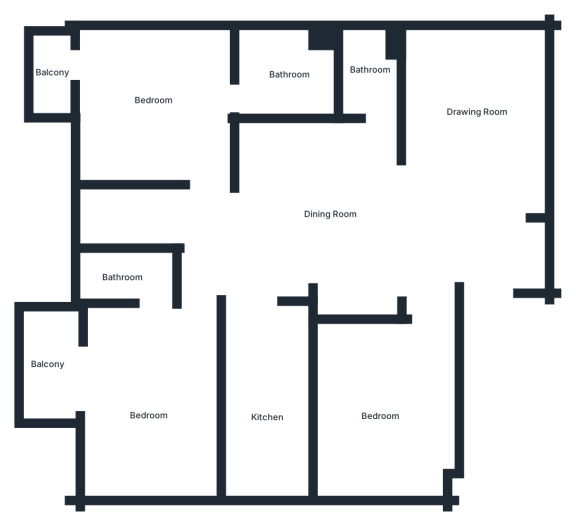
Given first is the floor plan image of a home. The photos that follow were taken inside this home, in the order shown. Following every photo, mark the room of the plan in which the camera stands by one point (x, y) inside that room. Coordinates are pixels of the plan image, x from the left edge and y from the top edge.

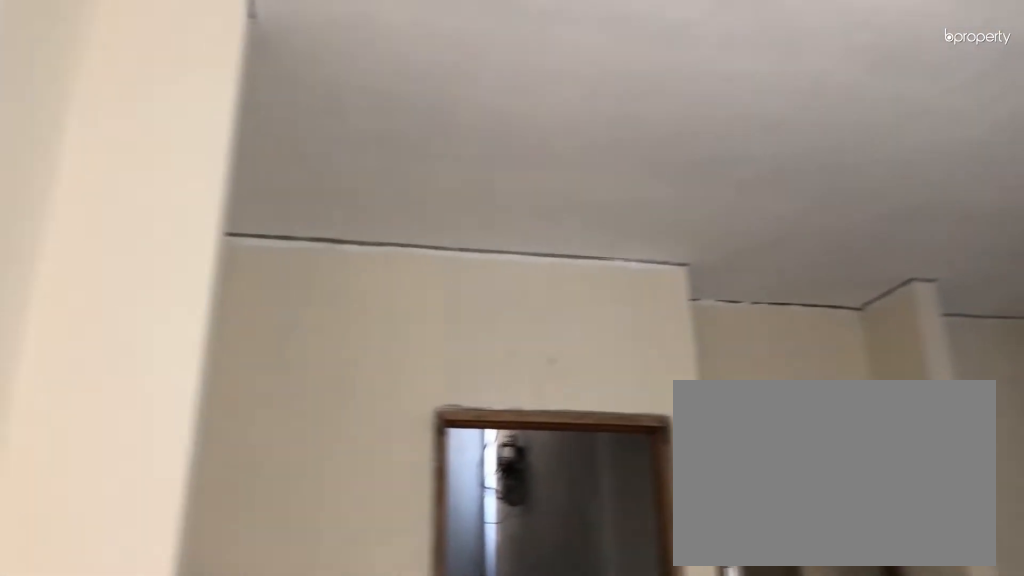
(472, 199)
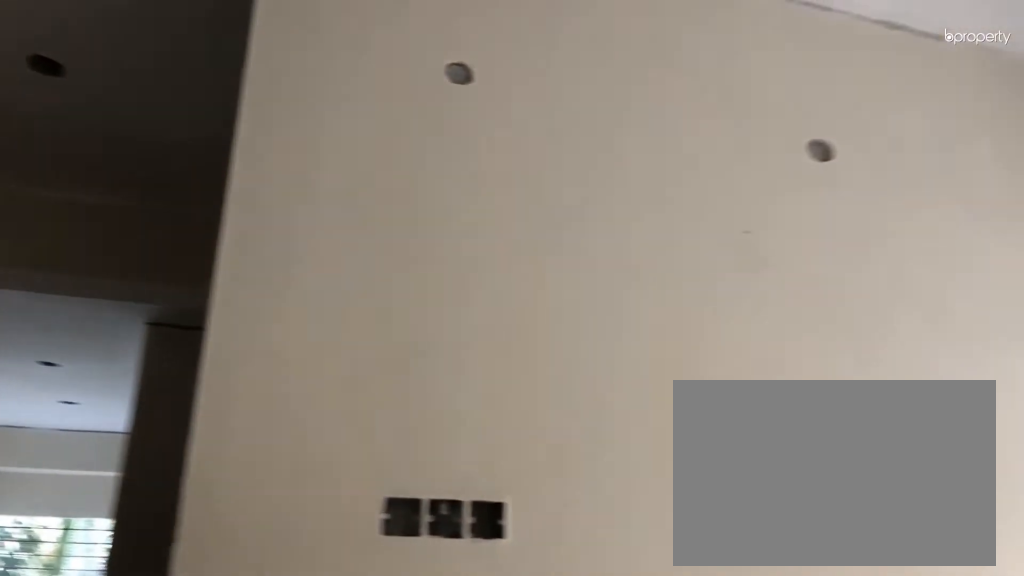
(471, 122)
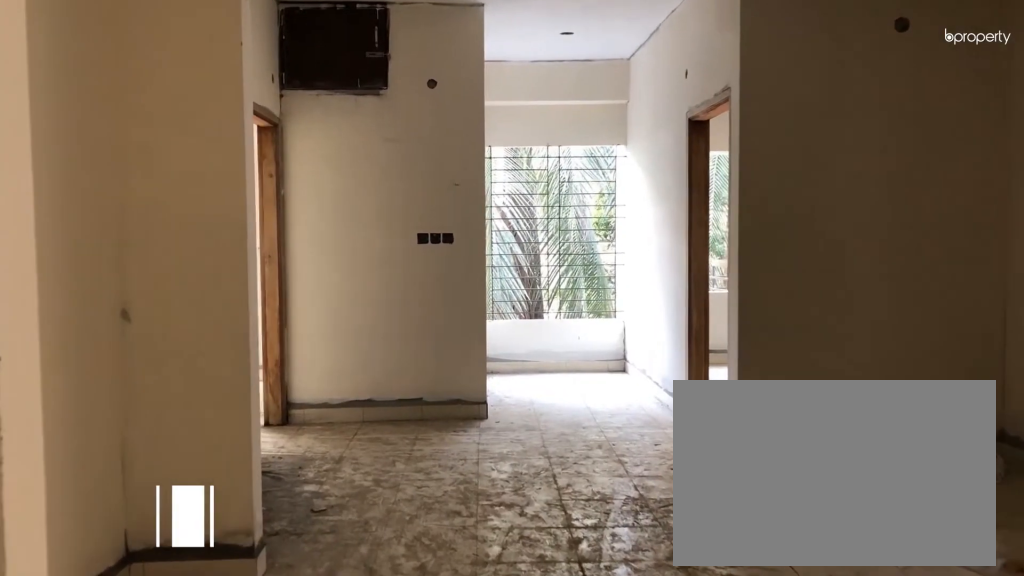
(313, 208)
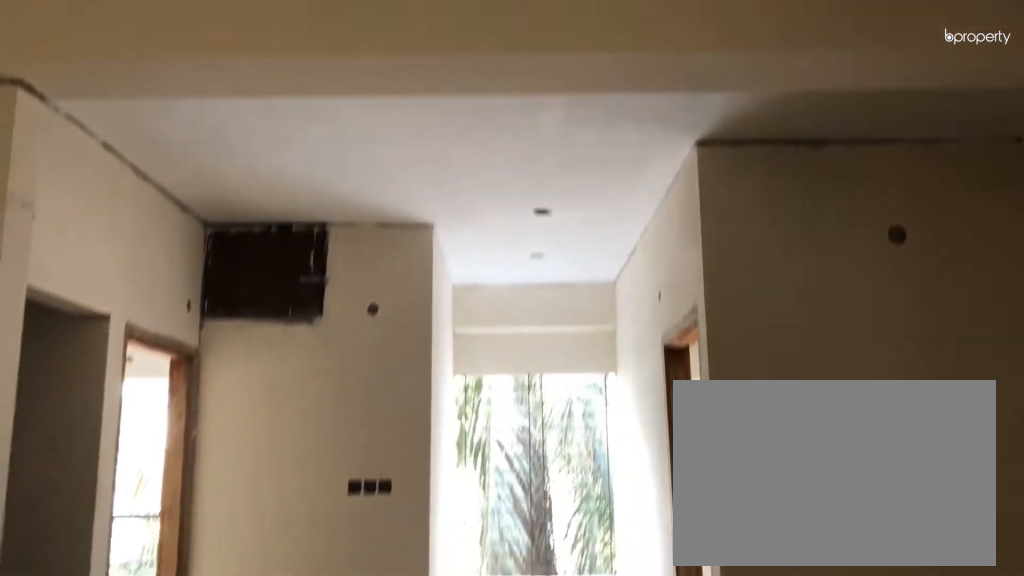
(313, 208)
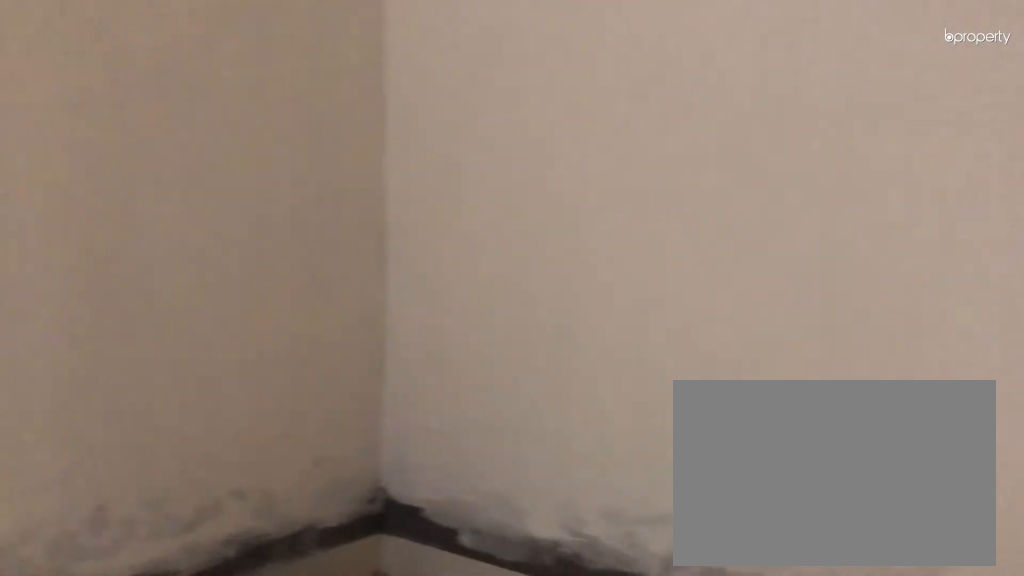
(385, 413)
